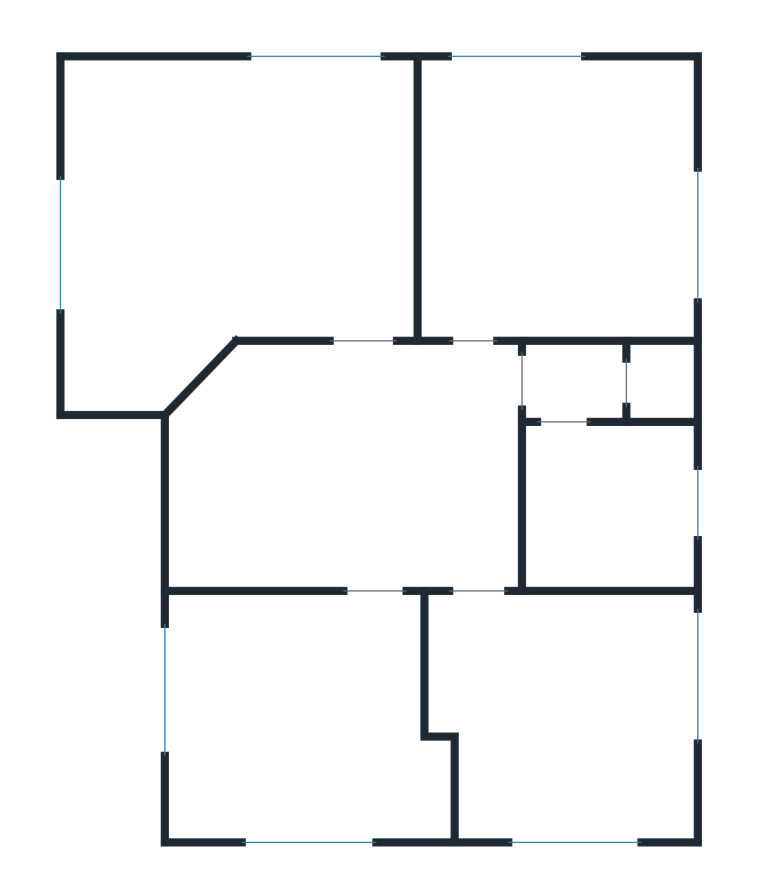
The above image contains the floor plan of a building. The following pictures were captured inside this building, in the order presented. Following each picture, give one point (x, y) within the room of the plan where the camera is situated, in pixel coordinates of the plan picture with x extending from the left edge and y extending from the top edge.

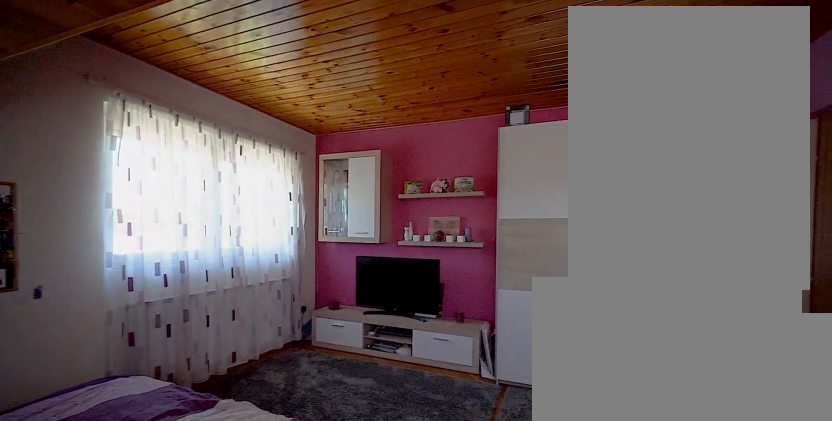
(575, 728)
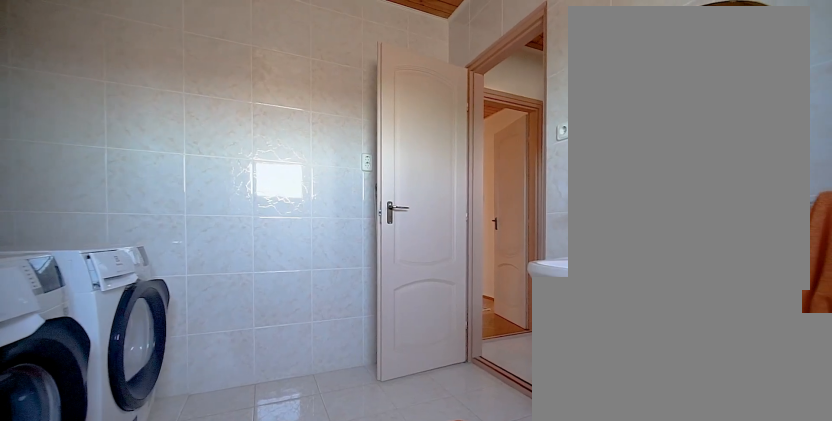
(609, 511)
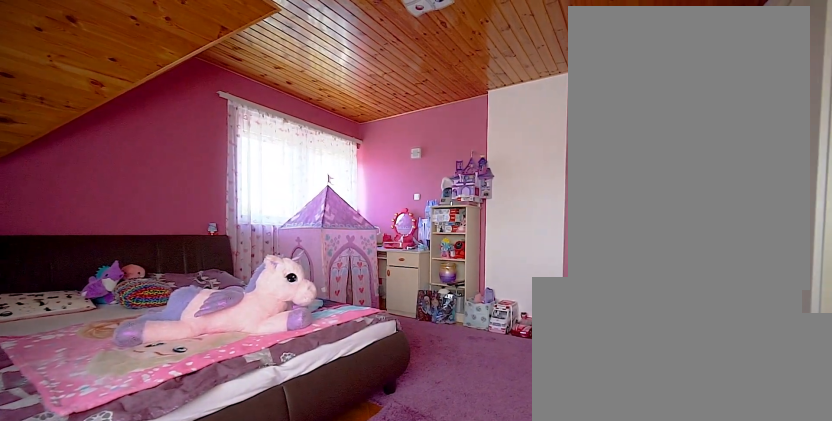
(558, 199)
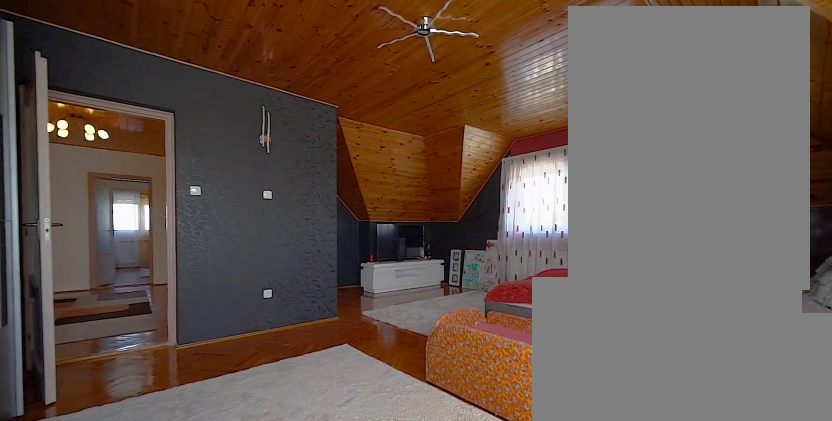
(258, 199)
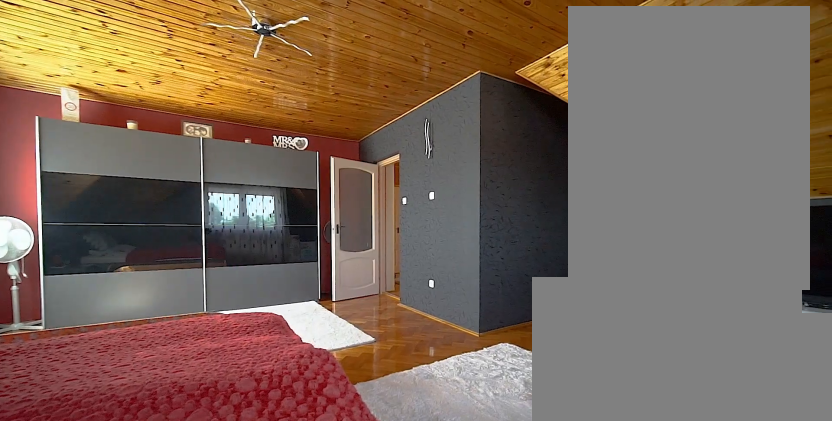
(258, 199)
